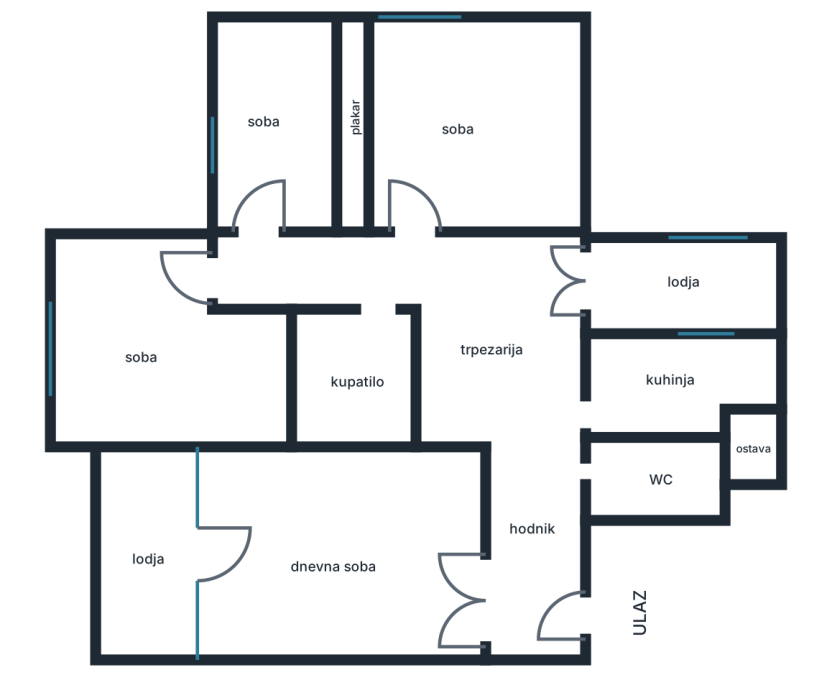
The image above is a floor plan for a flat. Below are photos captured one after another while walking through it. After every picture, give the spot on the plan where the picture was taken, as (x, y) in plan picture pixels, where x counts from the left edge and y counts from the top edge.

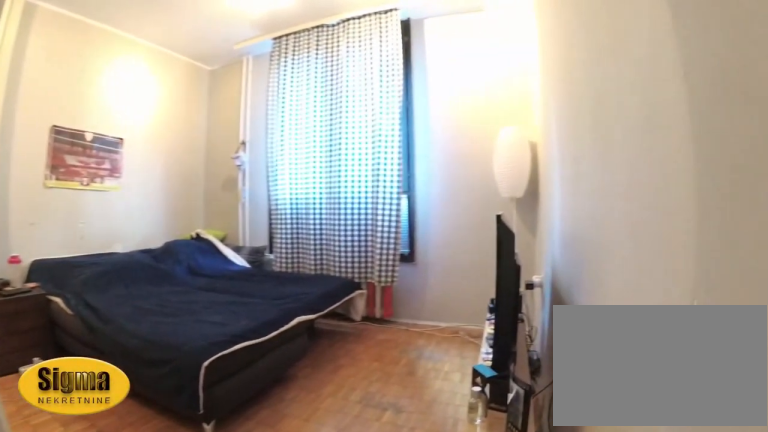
(265, 272)
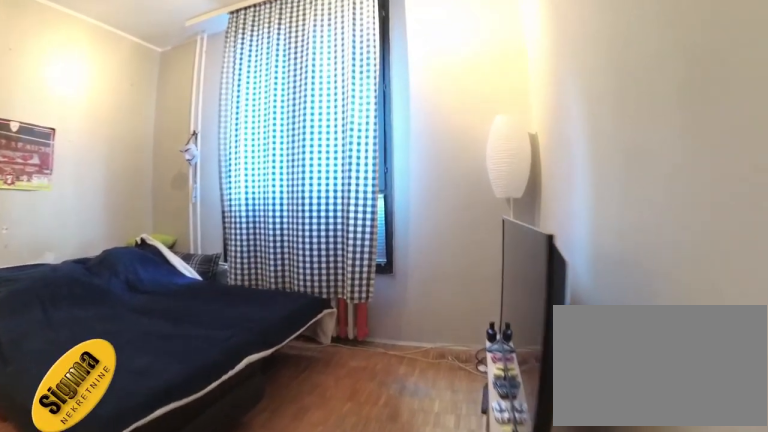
(209, 280)
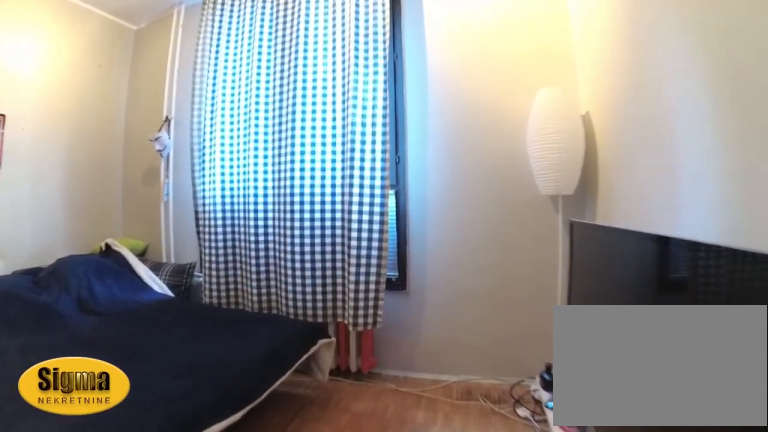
(179, 280)
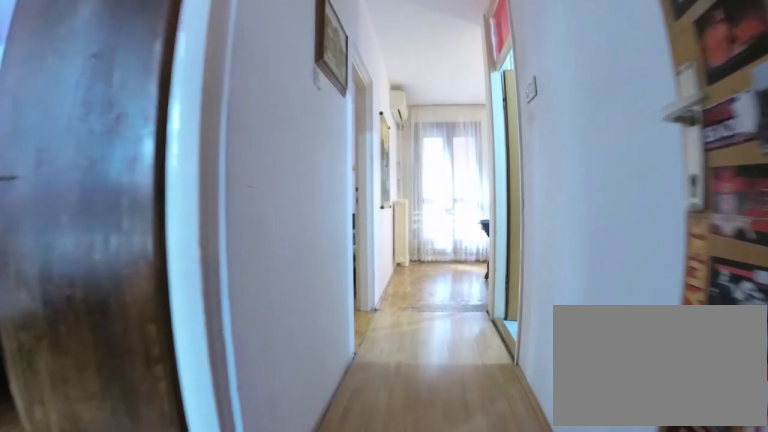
(166, 280)
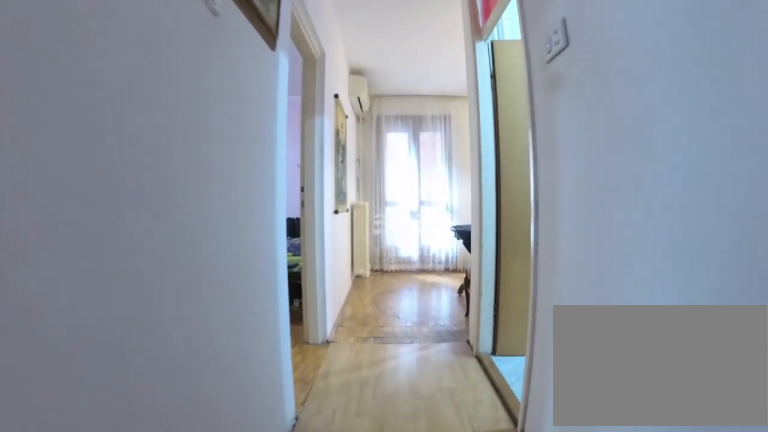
(199, 281)
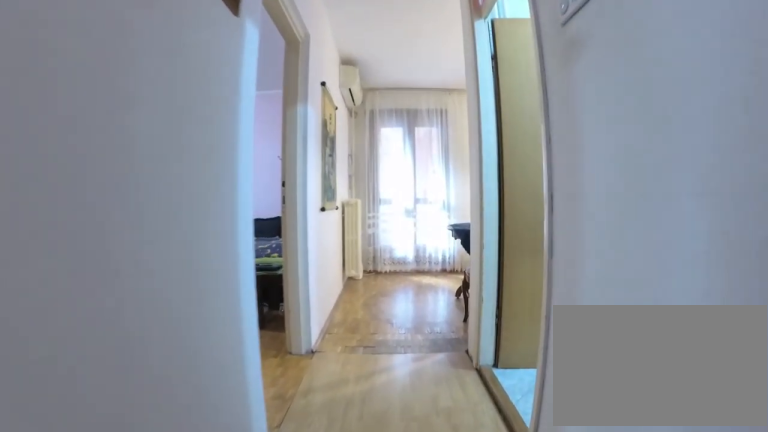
(211, 282)
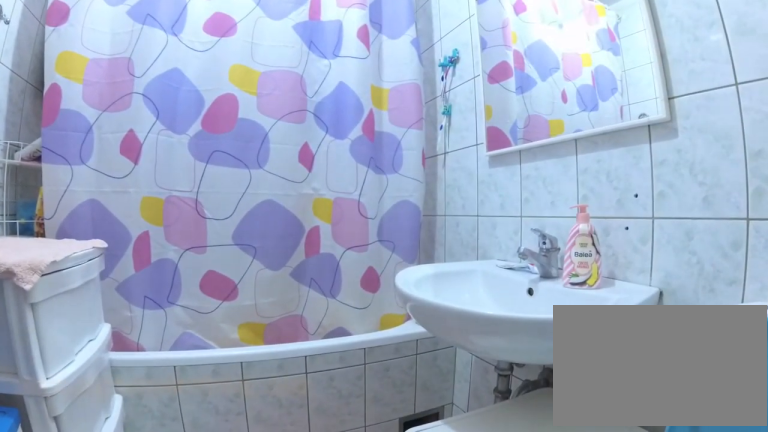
(353, 310)
